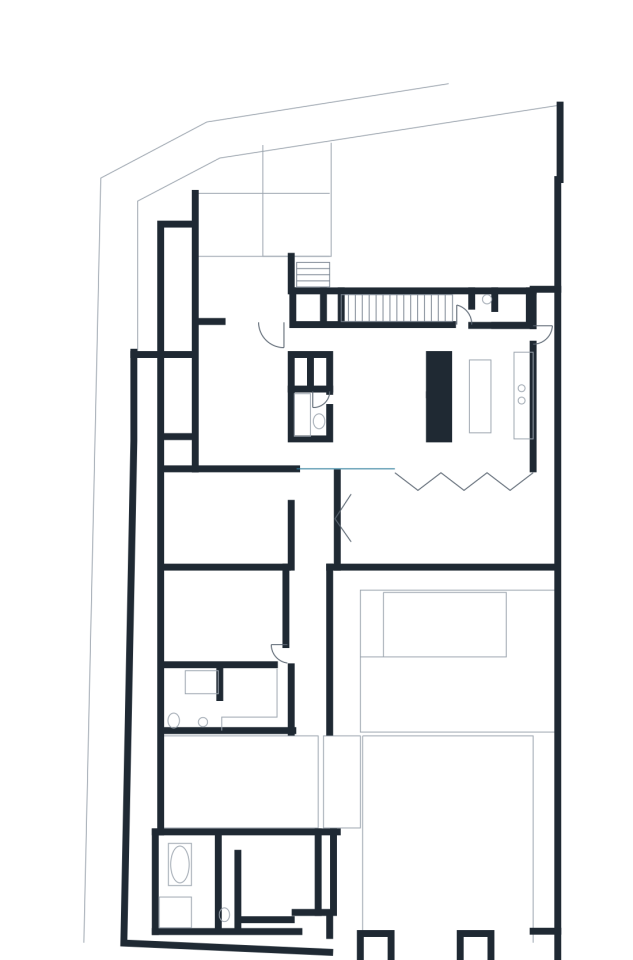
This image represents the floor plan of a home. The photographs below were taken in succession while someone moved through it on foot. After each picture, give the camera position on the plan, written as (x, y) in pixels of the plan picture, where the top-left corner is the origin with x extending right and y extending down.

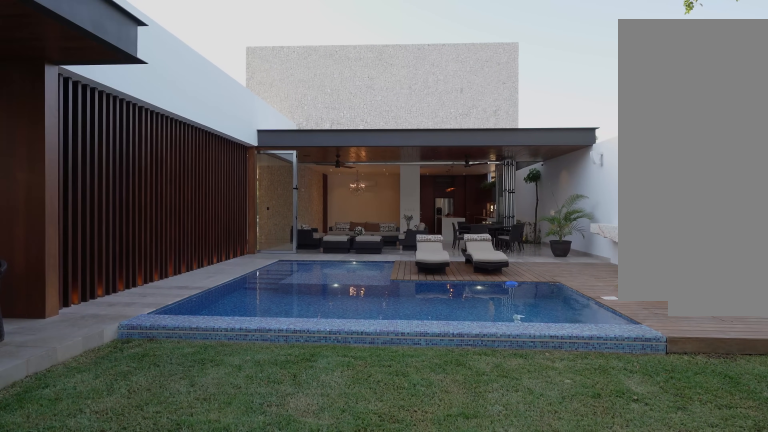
(438, 822)
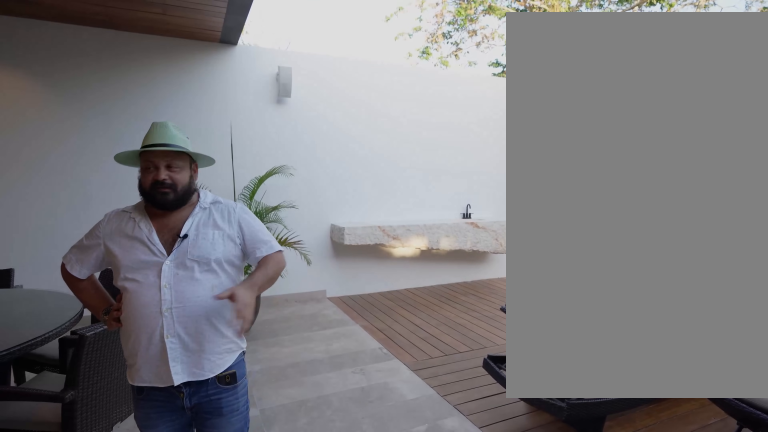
(438, 562)
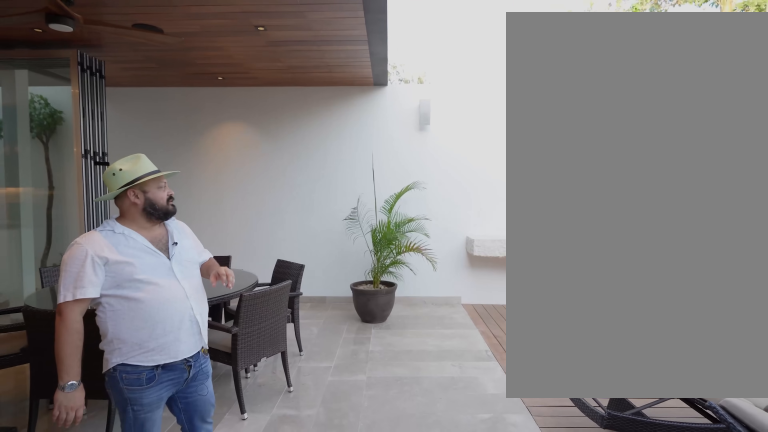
(438, 562)
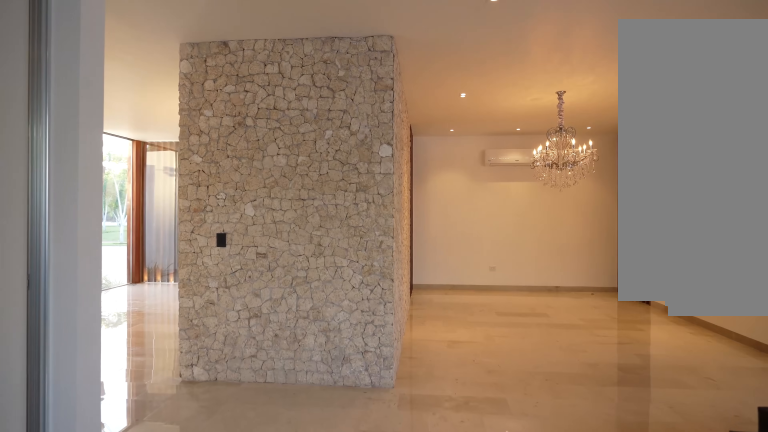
(345, 517)
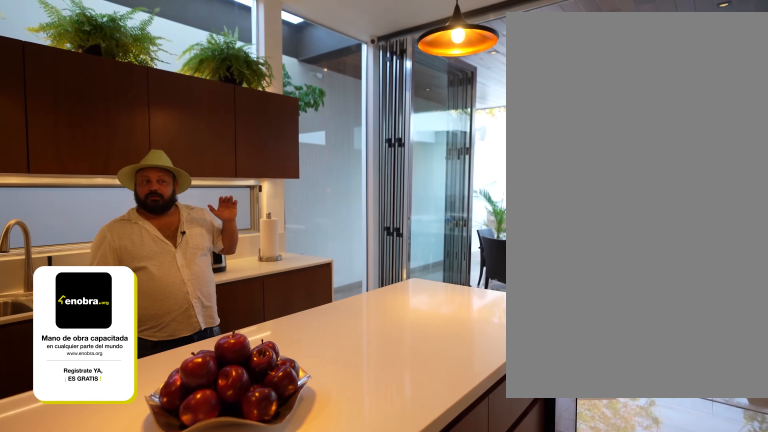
(457, 390)
